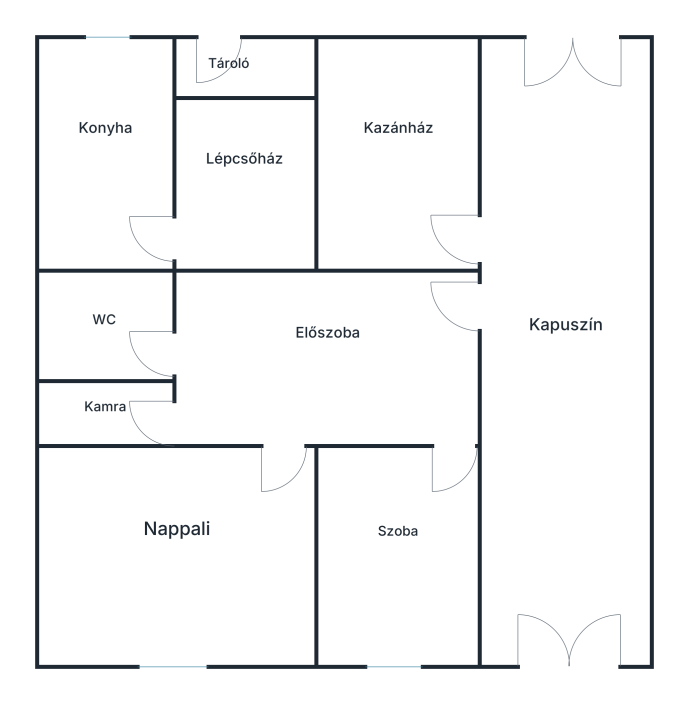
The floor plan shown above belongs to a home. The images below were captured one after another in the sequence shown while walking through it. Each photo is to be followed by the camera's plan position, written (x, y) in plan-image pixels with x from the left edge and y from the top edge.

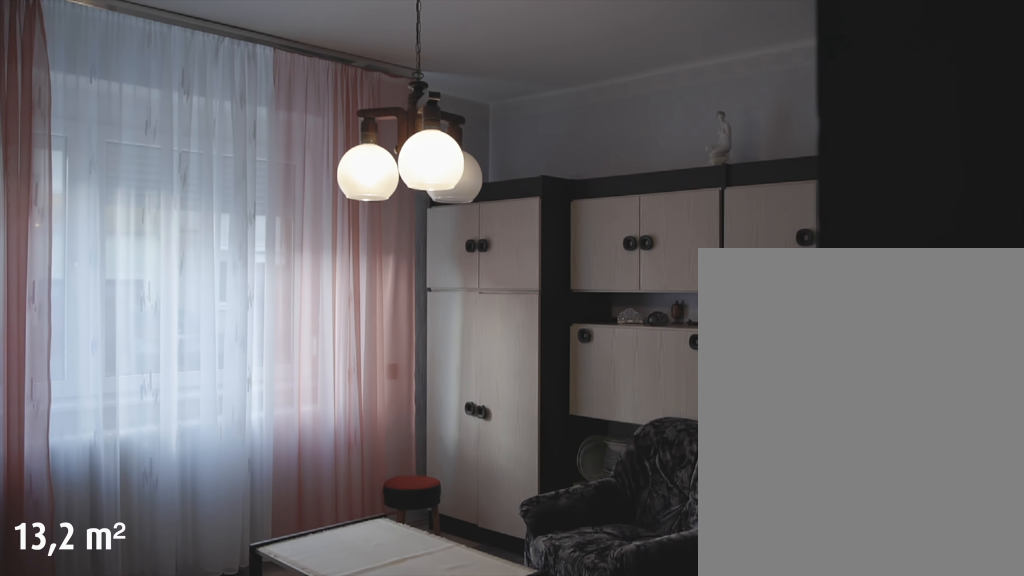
(283, 455)
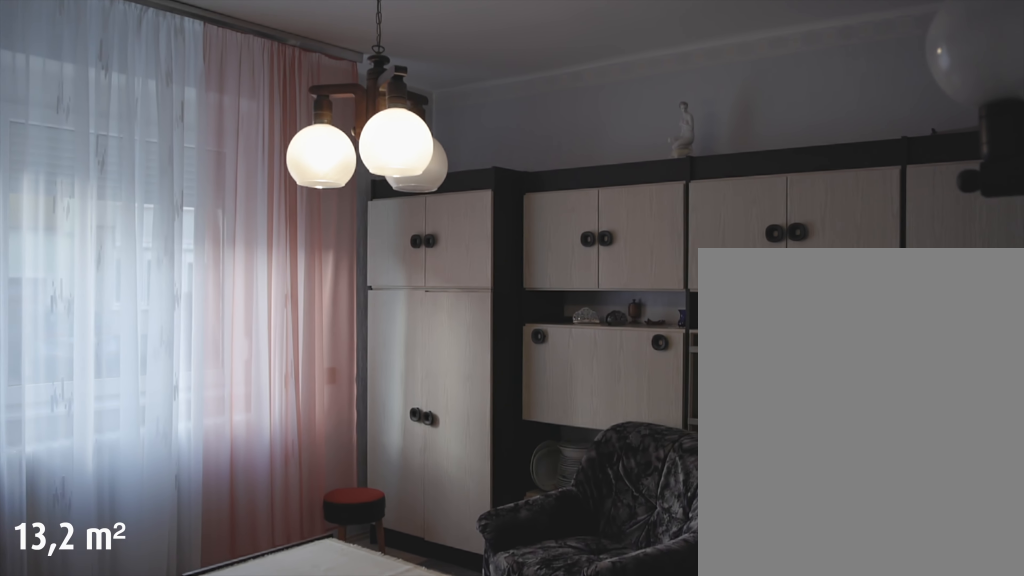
(283, 485)
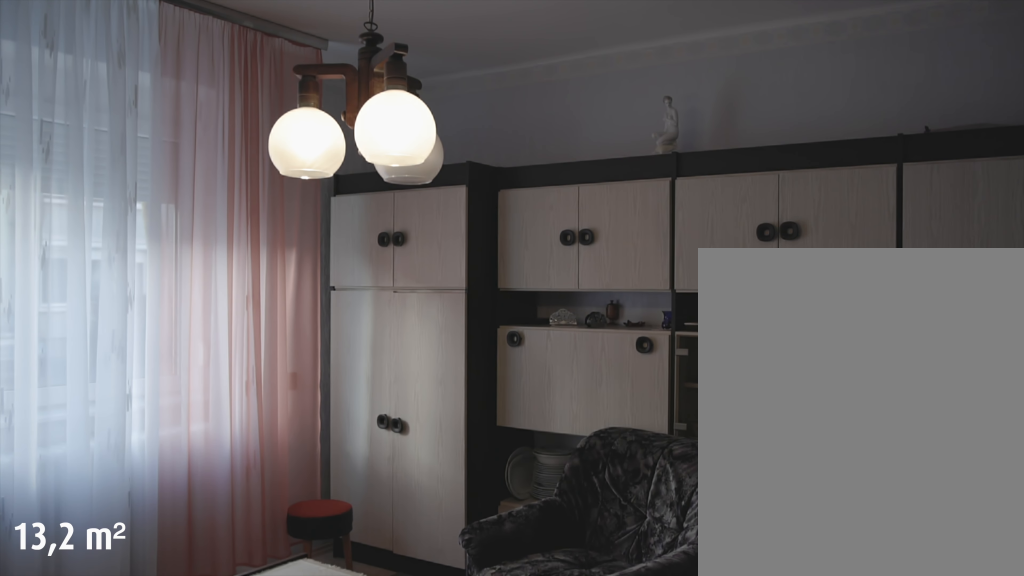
(283, 508)
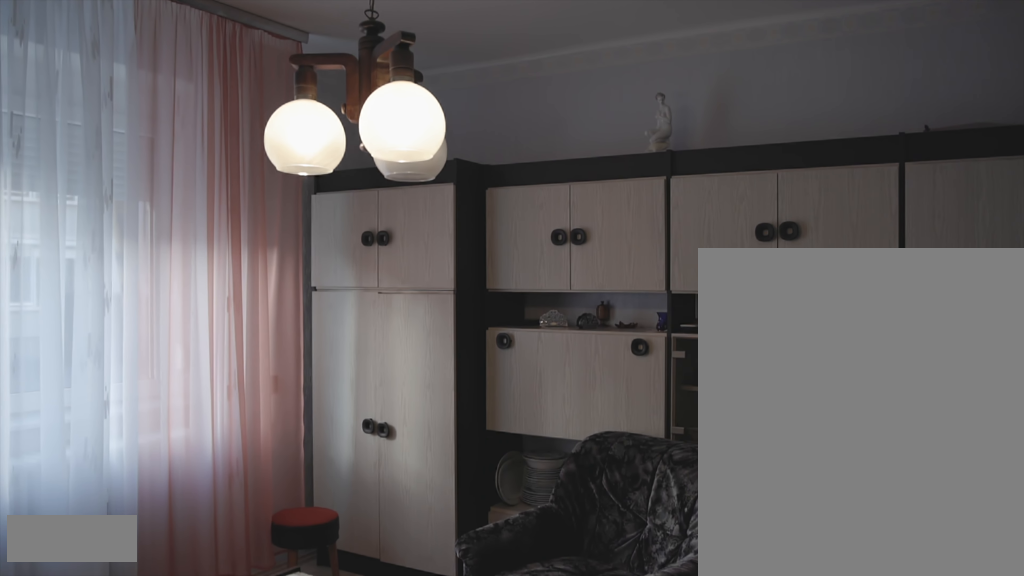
(283, 523)
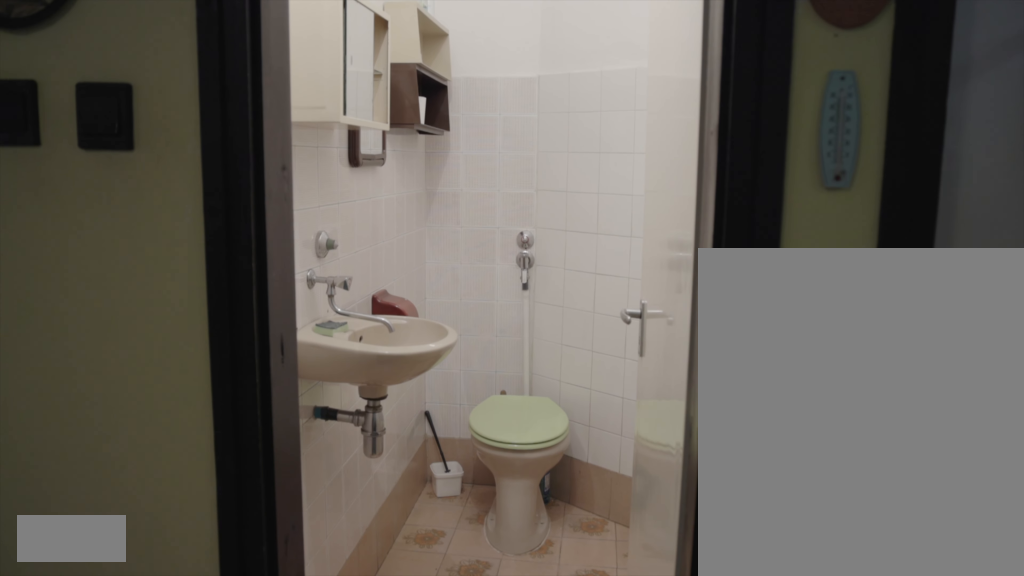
(183, 357)
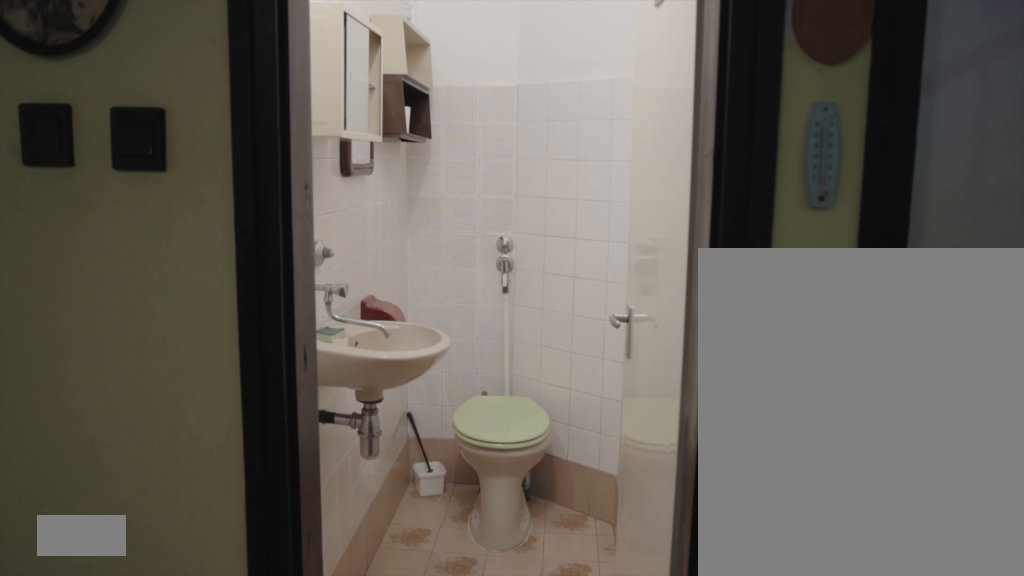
(192, 357)
